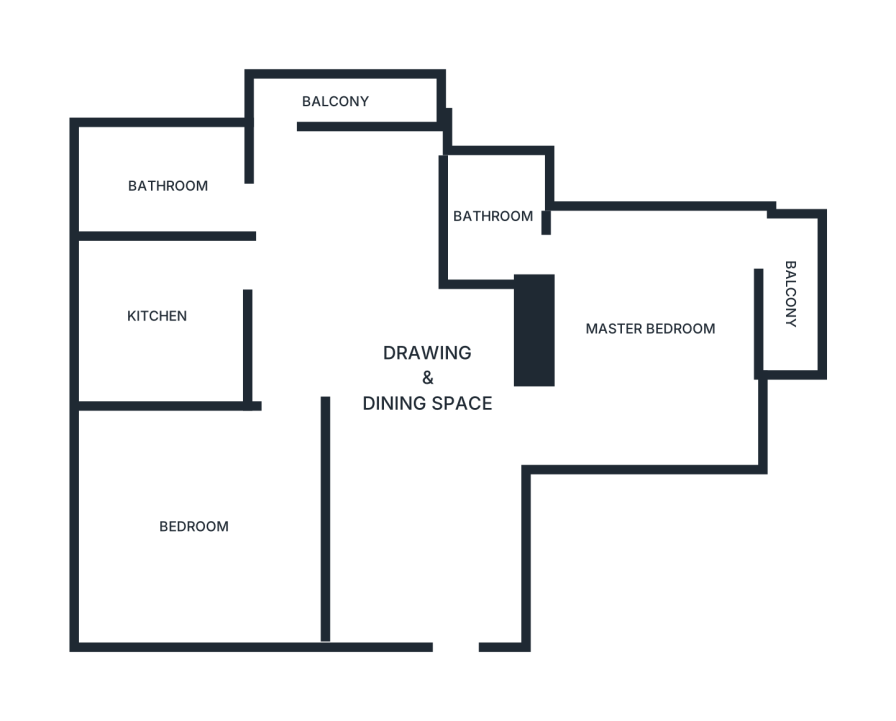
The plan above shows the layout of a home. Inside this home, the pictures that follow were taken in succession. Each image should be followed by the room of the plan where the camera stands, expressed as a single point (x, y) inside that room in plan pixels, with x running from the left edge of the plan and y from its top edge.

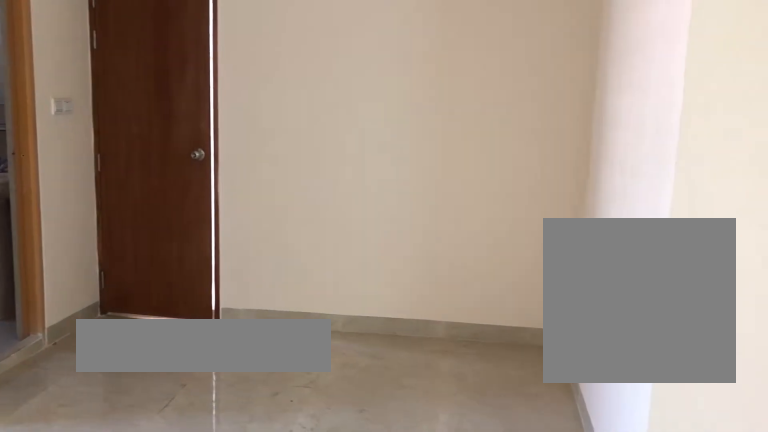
(435, 476)
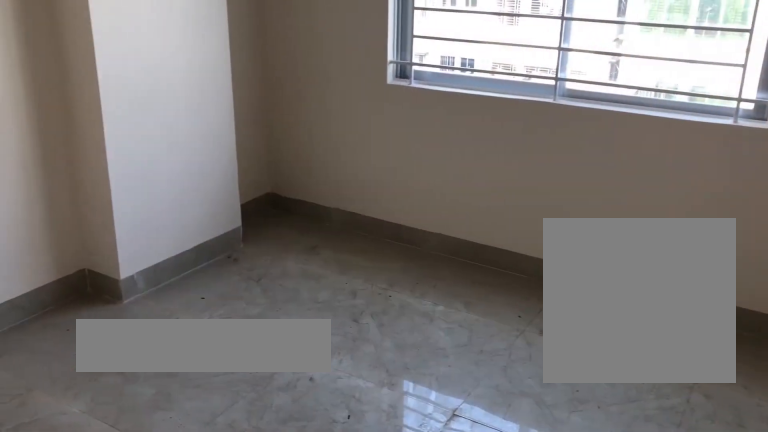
(192, 524)
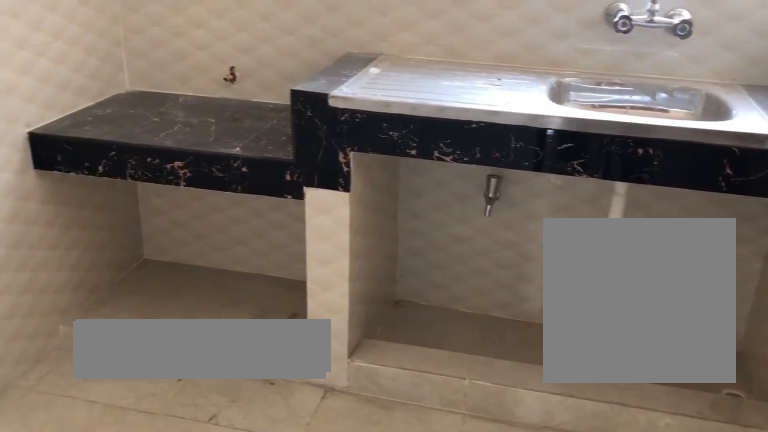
(157, 319)
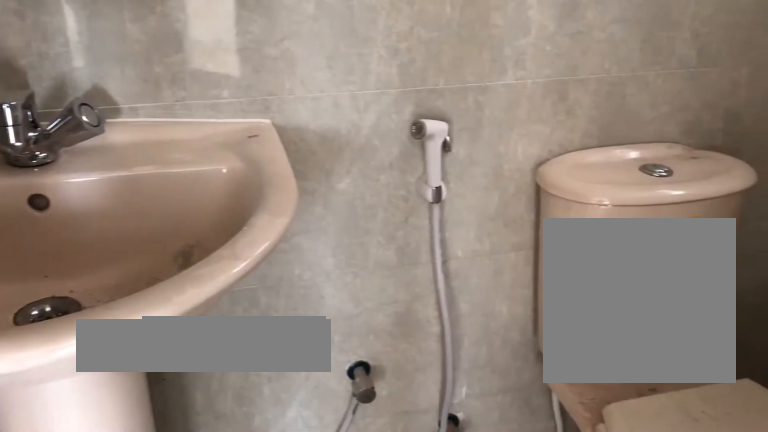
(491, 220)
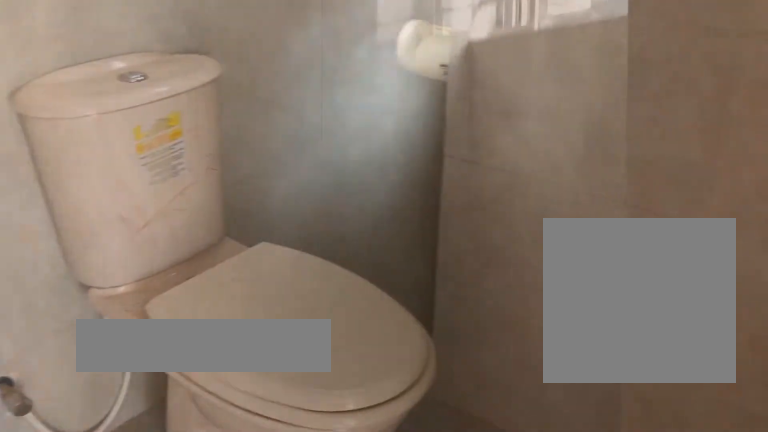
(491, 220)
